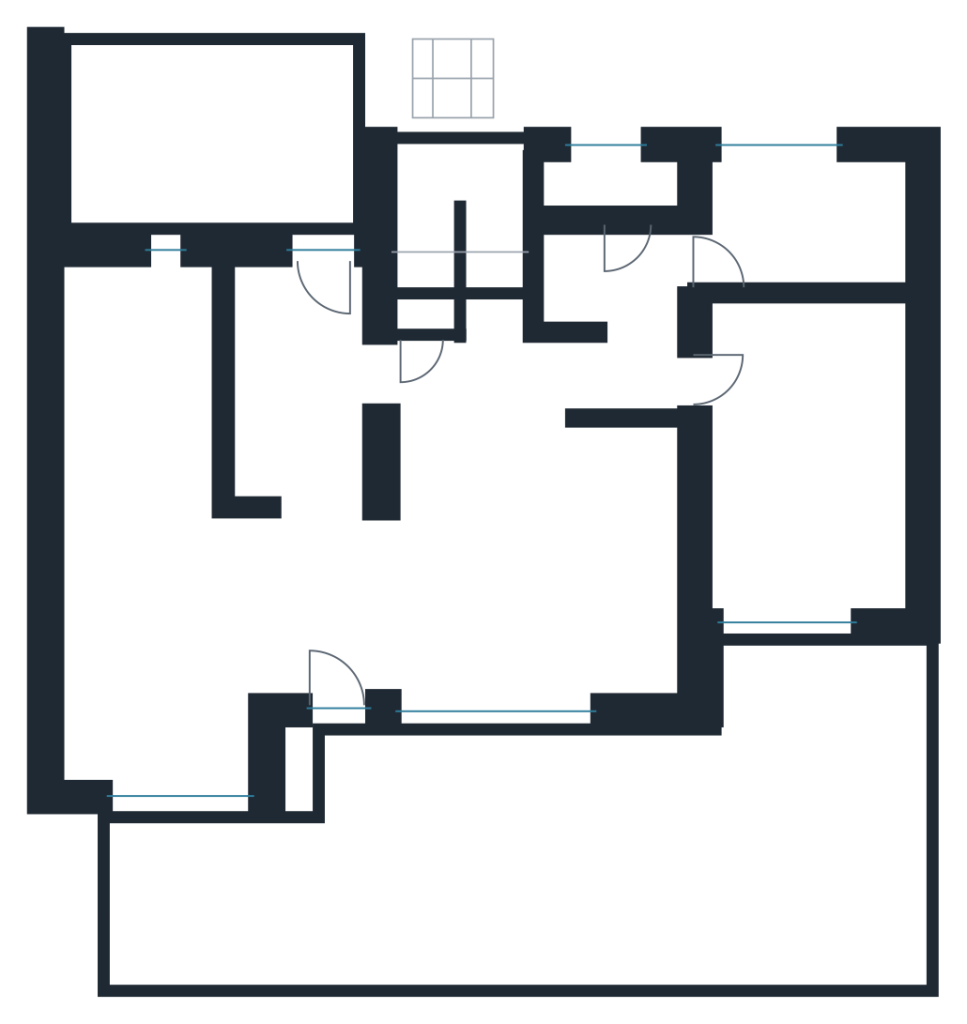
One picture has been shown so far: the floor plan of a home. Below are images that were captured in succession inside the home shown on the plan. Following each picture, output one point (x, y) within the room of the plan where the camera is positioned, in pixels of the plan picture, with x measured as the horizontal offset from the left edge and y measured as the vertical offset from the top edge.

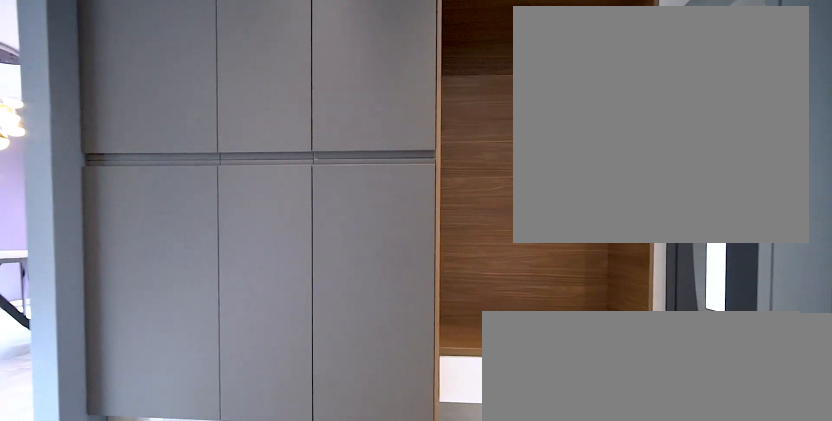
(295, 388)
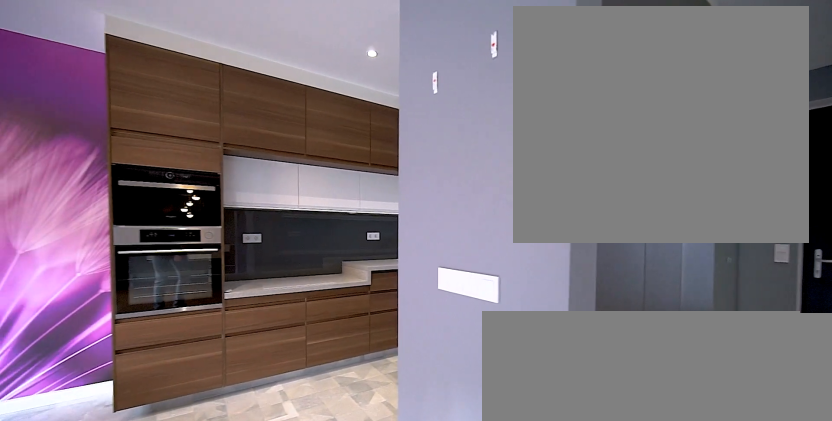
(159, 658)
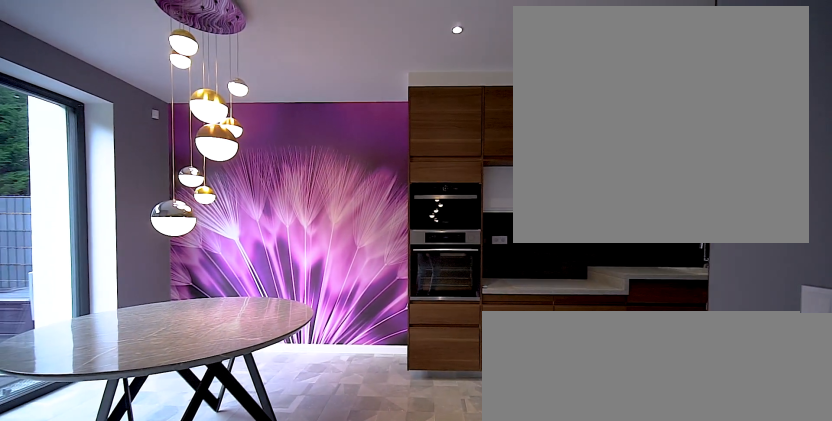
(159, 658)
